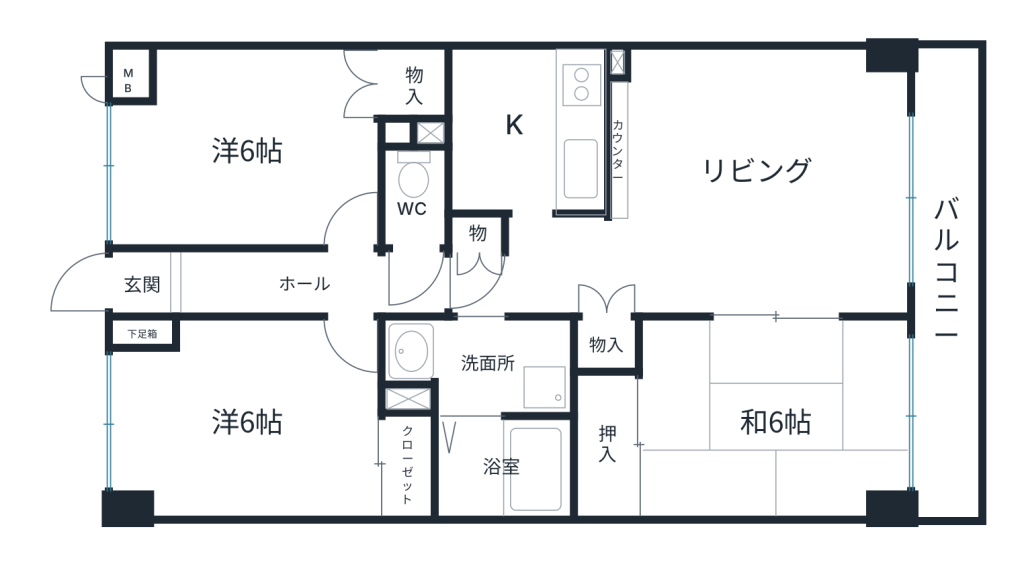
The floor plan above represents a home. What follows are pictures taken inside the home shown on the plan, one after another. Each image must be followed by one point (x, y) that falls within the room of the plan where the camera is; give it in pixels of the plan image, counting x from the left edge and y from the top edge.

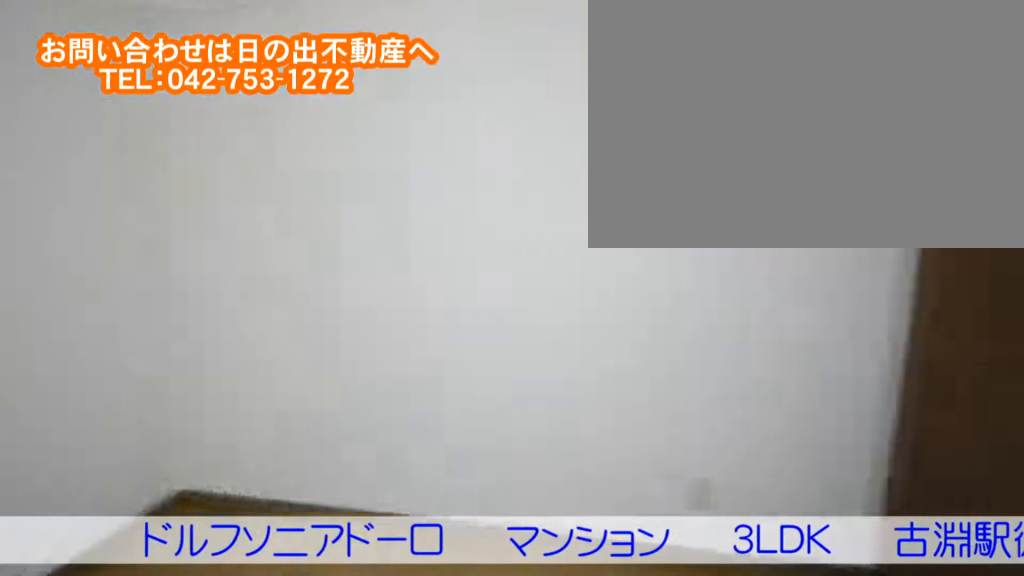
(176, 143)
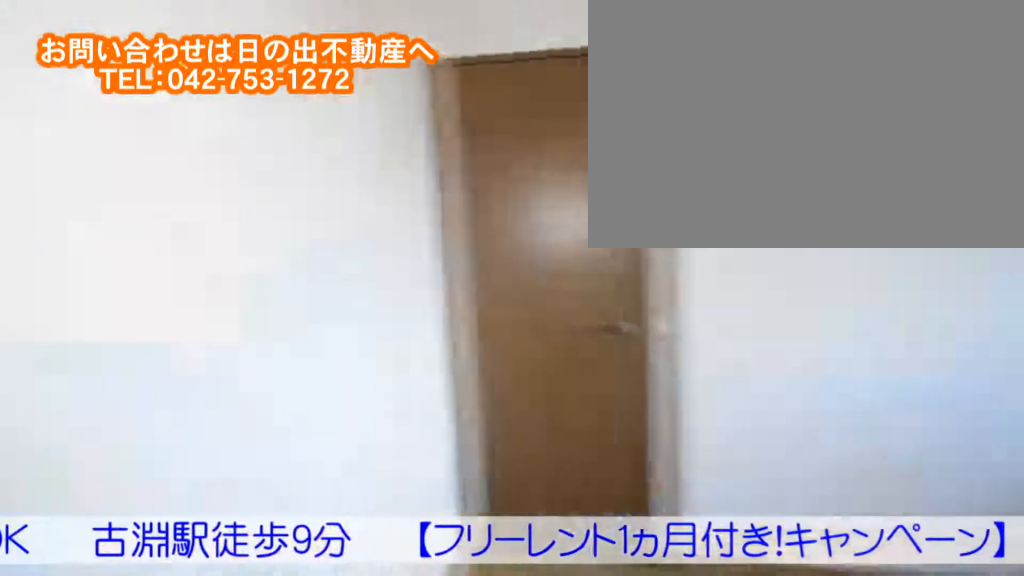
(177, 144)
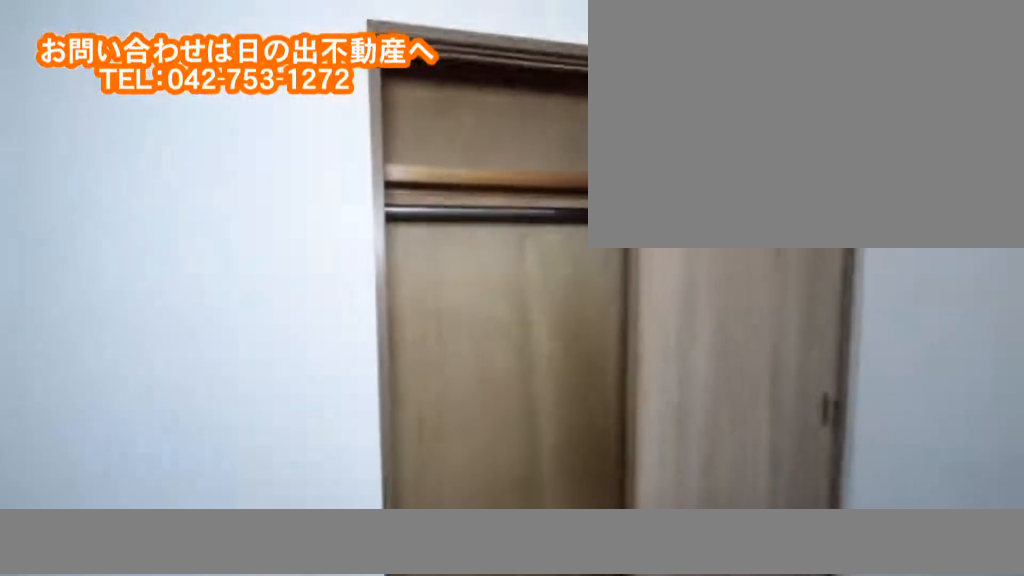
(190, 446)
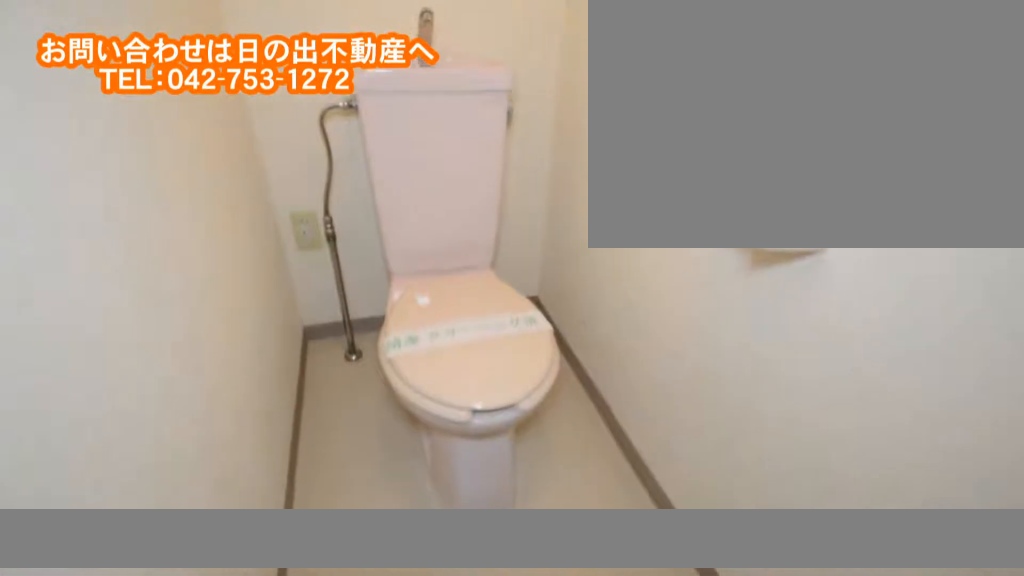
(415, 199)
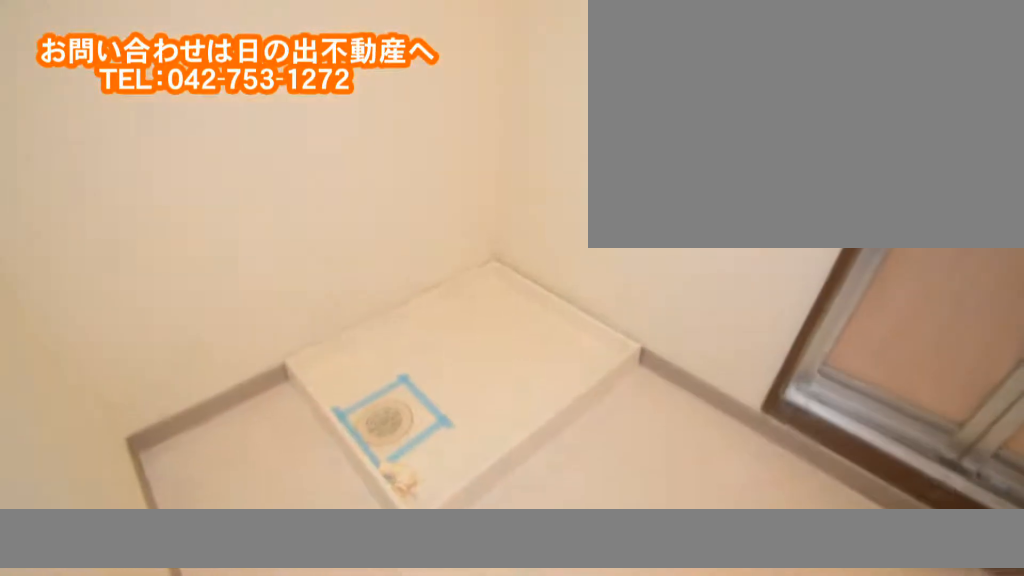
(516, 358)
